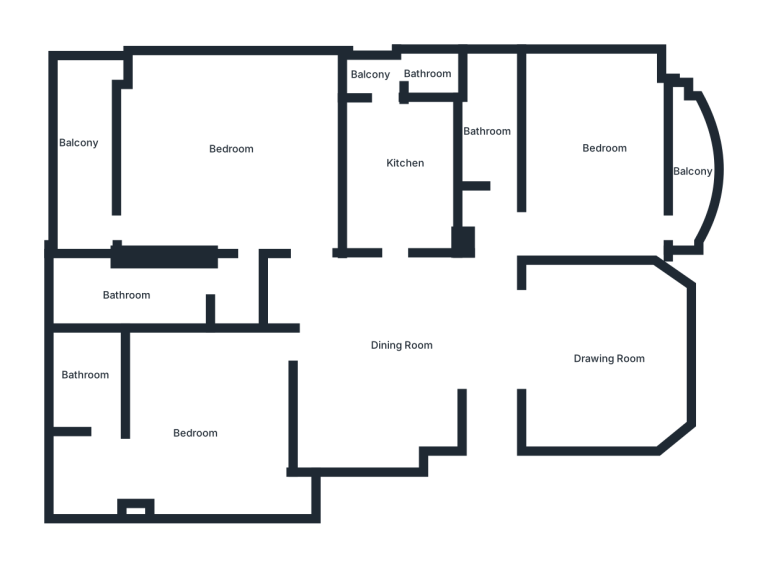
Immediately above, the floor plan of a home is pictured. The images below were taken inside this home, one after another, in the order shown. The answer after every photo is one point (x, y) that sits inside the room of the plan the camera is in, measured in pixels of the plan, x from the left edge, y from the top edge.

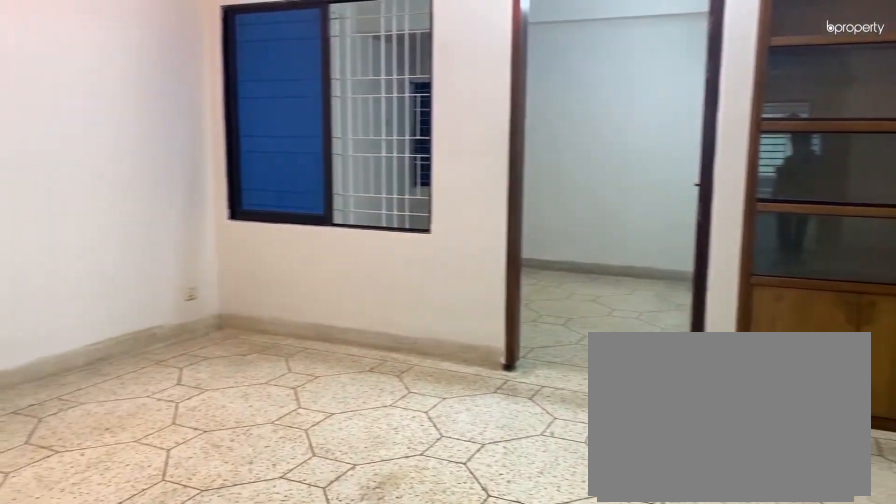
(380, 351)
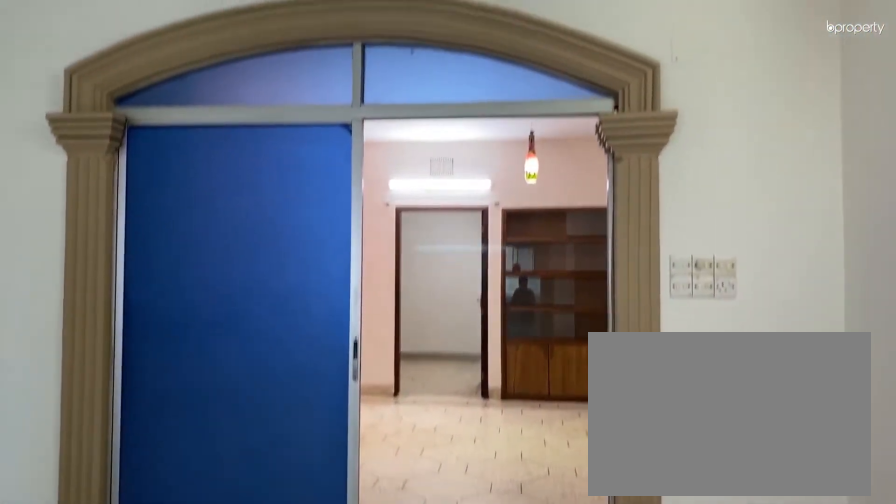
(612, 355)
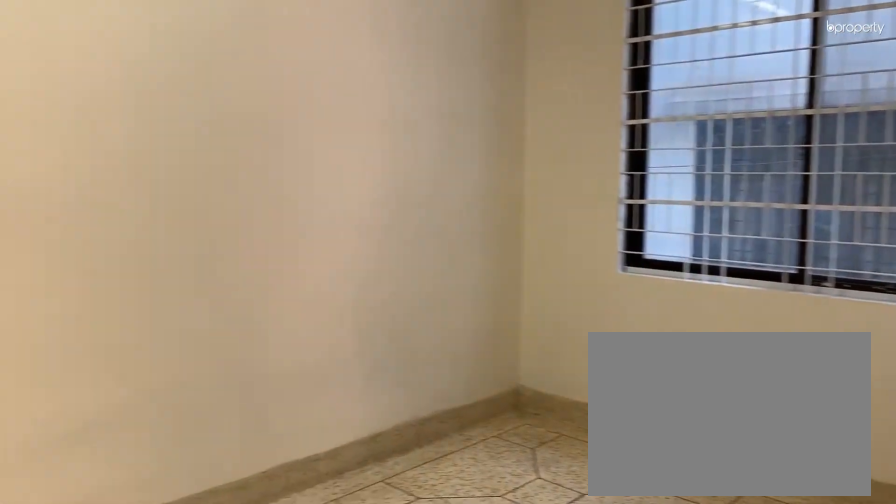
(593, 147)
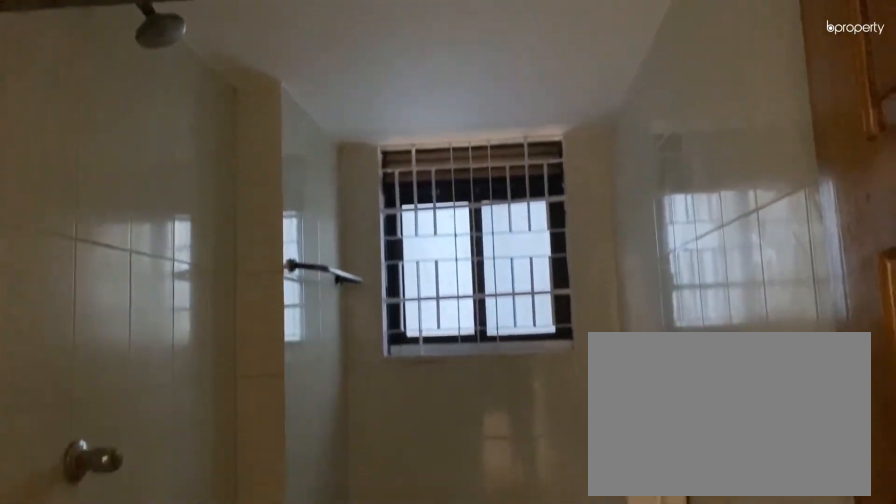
(484, 143)
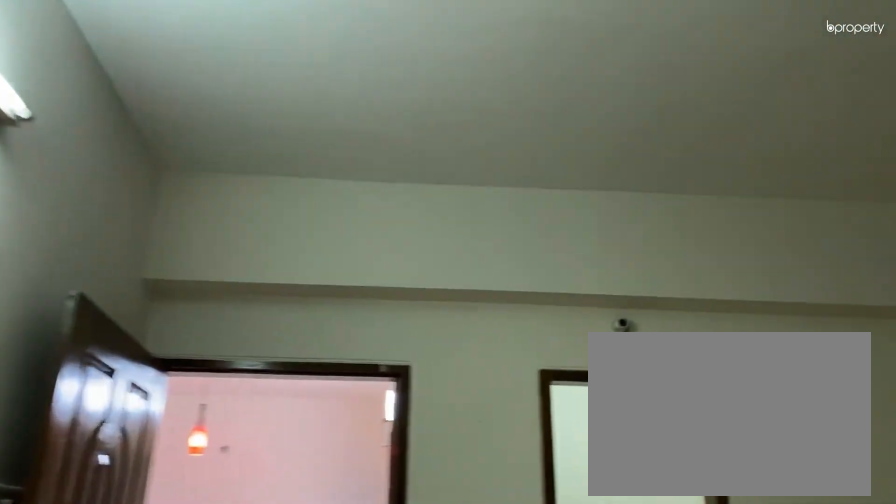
(231, 151)
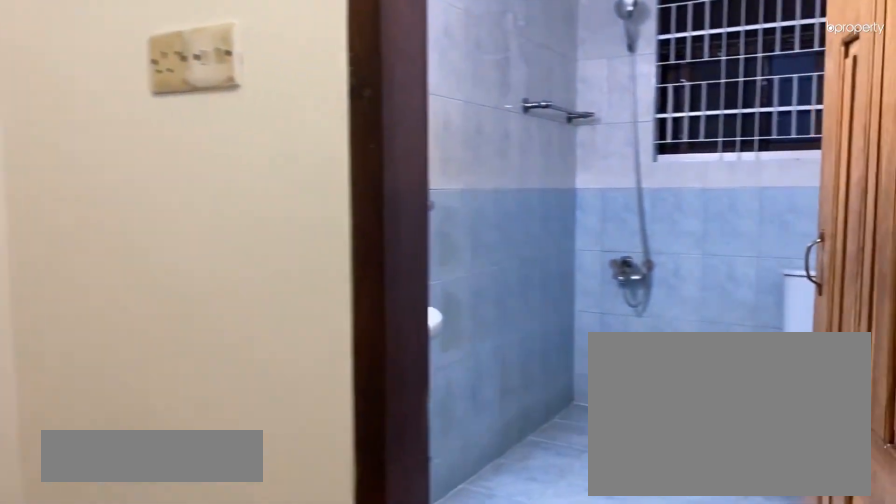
(228, 289)
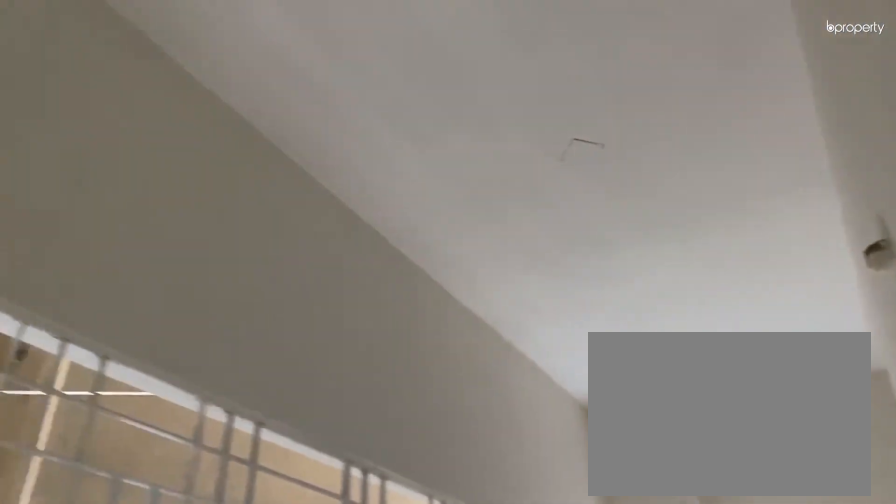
(81, 138)
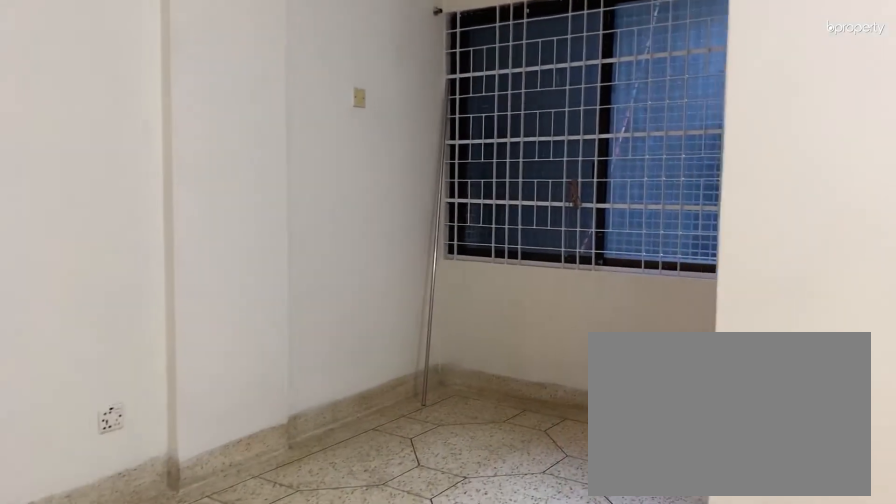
(208, 436)
